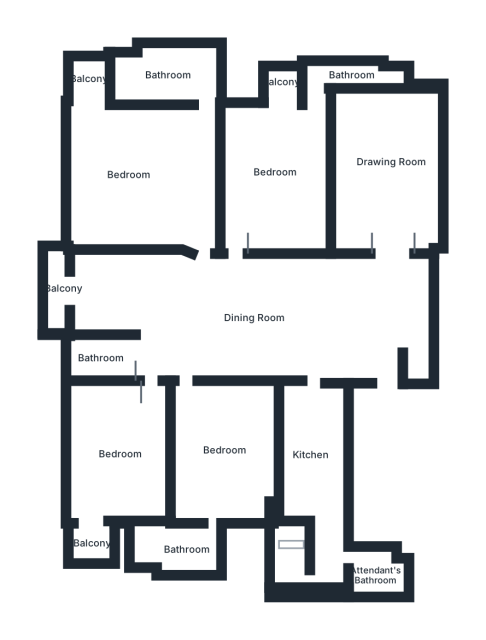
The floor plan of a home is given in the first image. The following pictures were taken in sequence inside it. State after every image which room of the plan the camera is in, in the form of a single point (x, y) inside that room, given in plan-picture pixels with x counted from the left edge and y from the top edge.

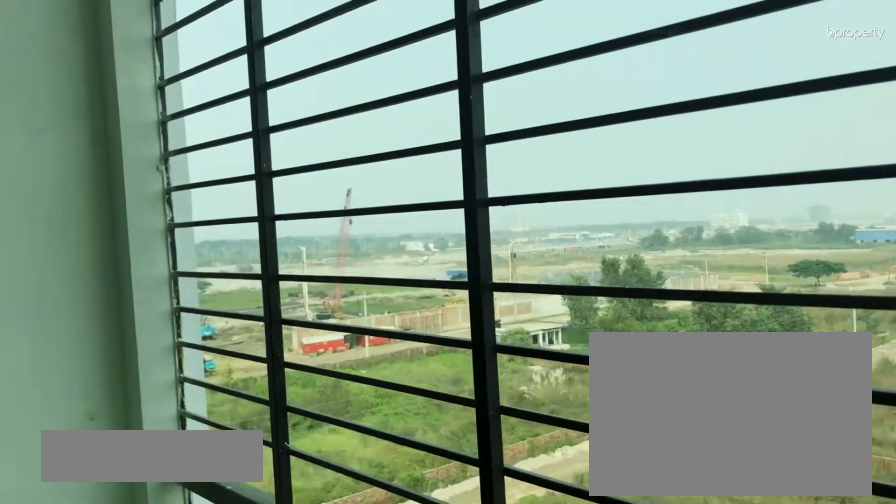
(57, 295)
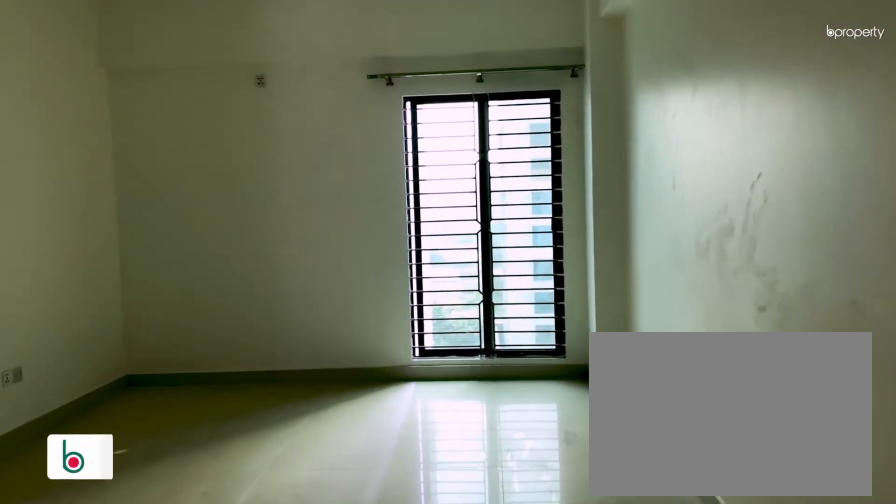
(388, 163)
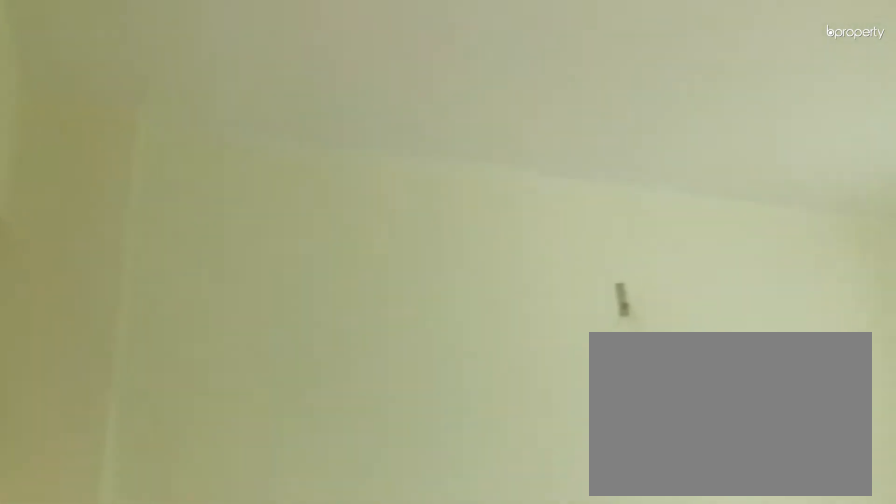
(388, 163)
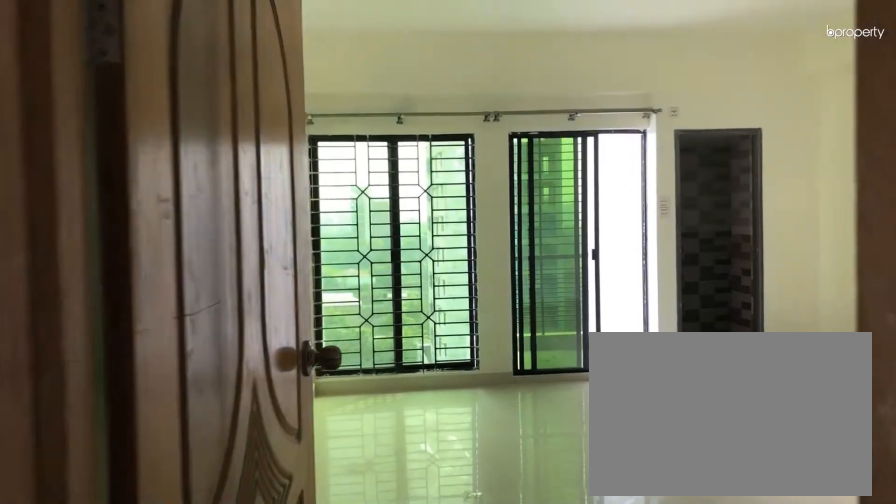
(251, 242)
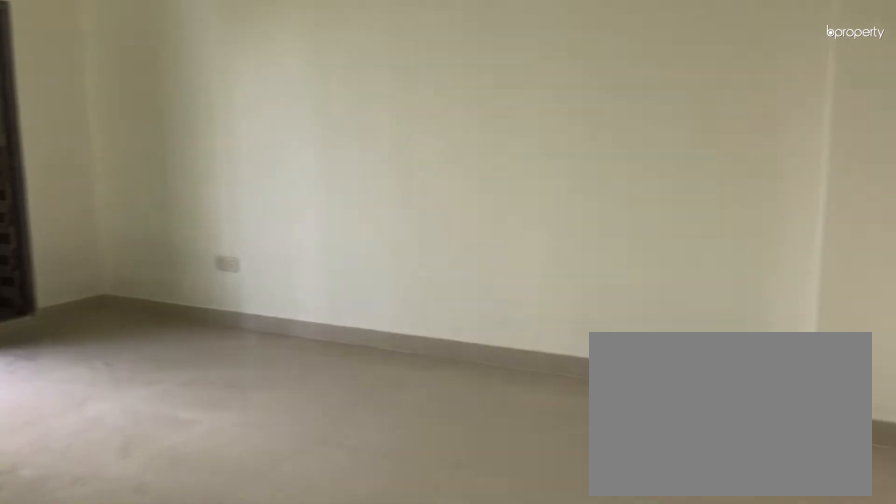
(278, 178)
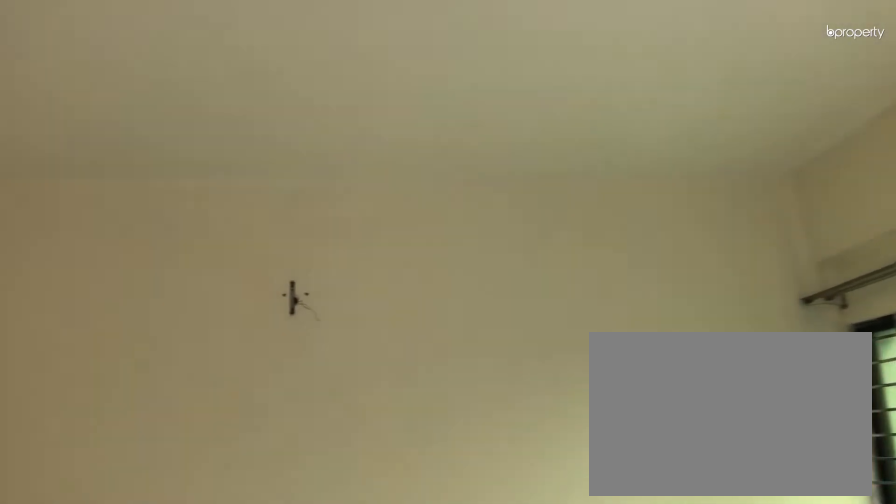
(278, 178)
